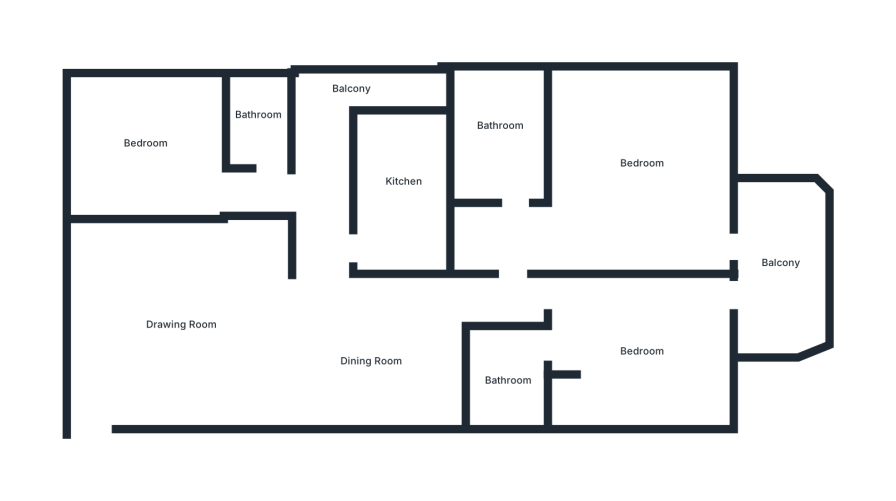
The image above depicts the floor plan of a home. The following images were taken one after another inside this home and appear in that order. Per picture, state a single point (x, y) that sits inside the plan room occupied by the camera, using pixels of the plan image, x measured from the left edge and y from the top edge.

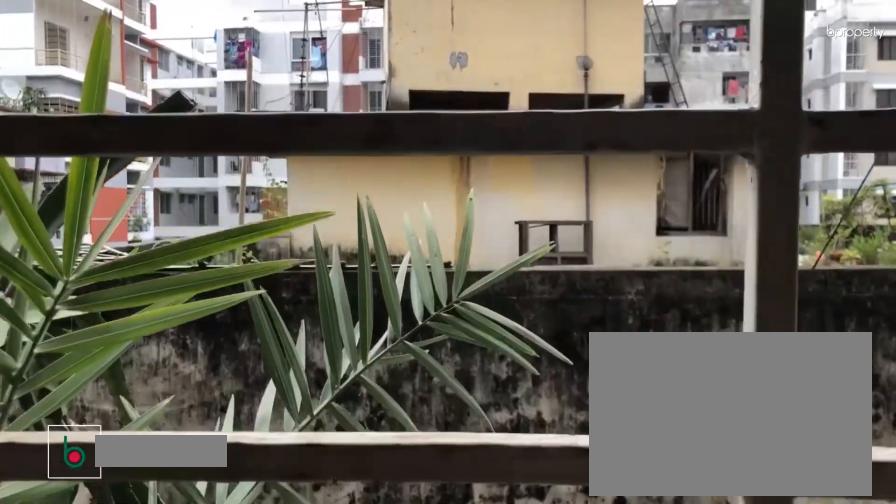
(779, 269)
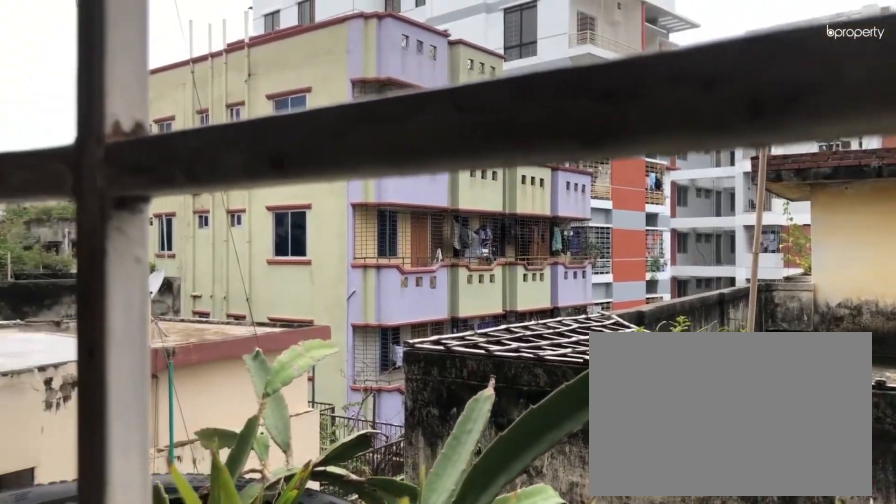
(779, 269)
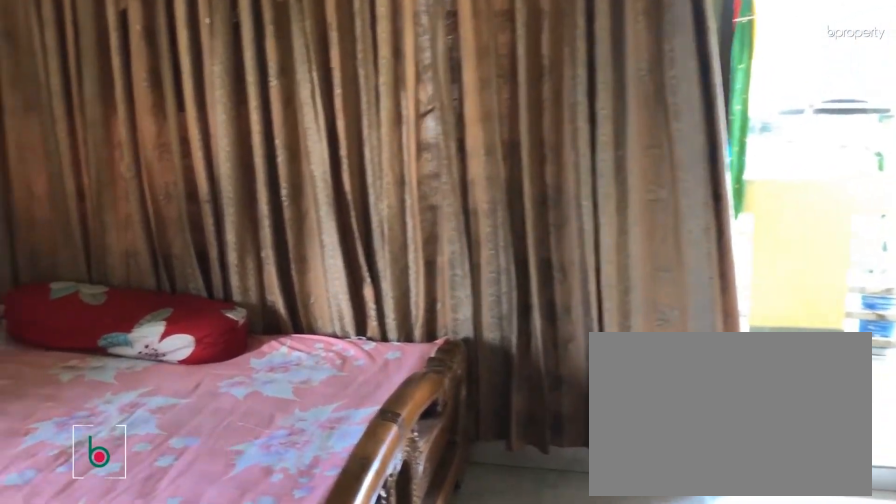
(637, 161)
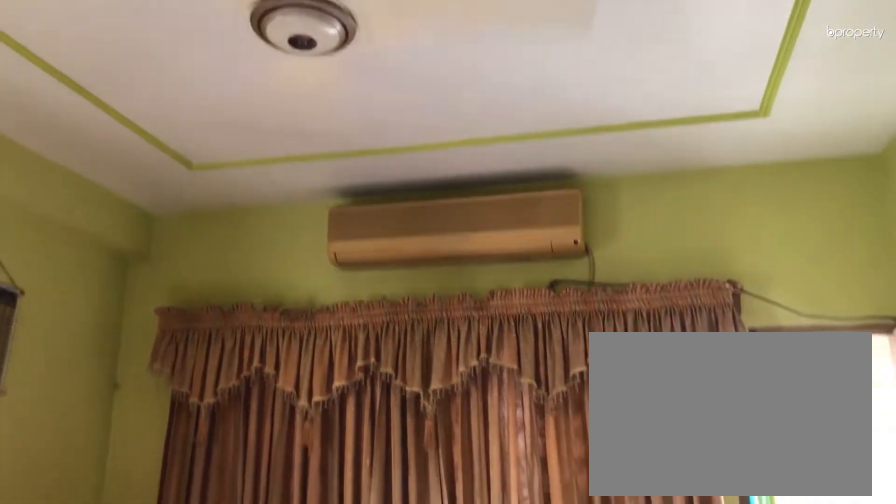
(637, 161)
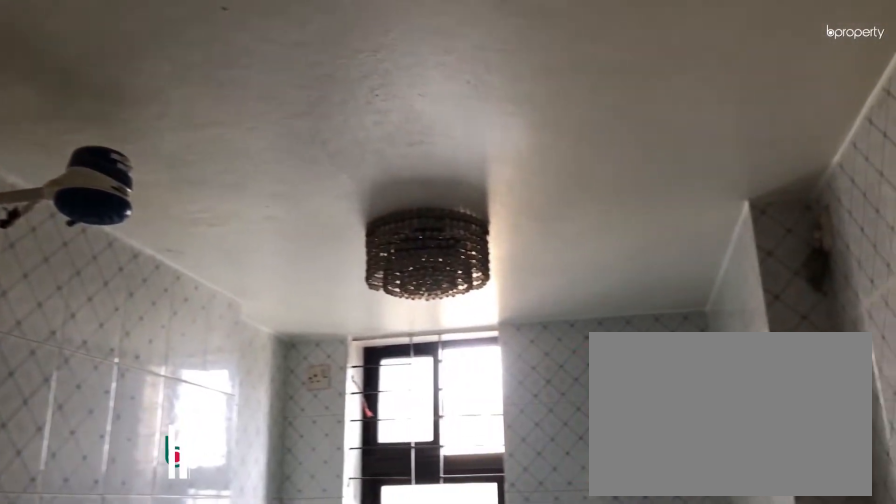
(492, 137)
